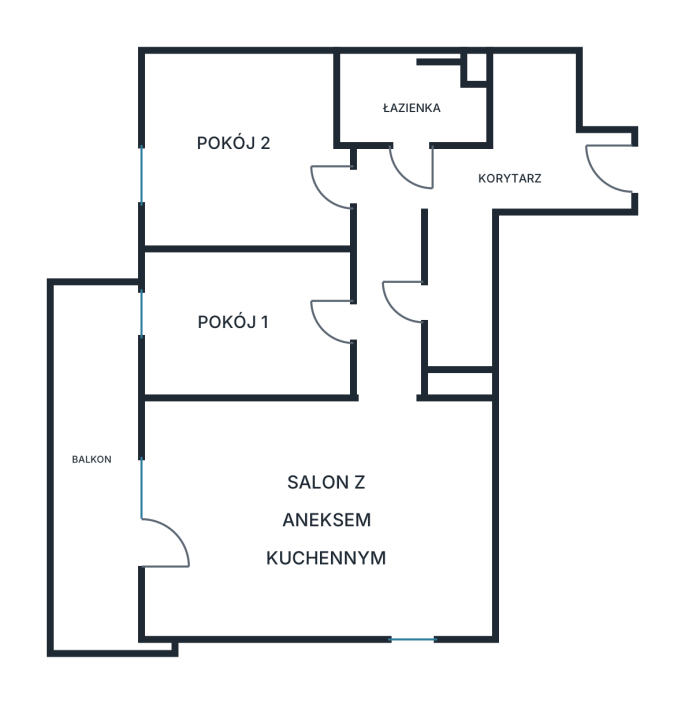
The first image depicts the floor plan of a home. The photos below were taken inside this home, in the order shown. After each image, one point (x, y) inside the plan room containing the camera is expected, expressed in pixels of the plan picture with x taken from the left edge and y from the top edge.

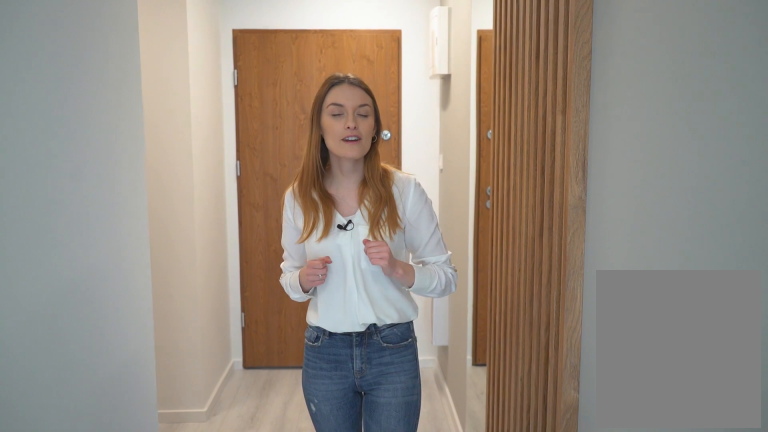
(463, 205)
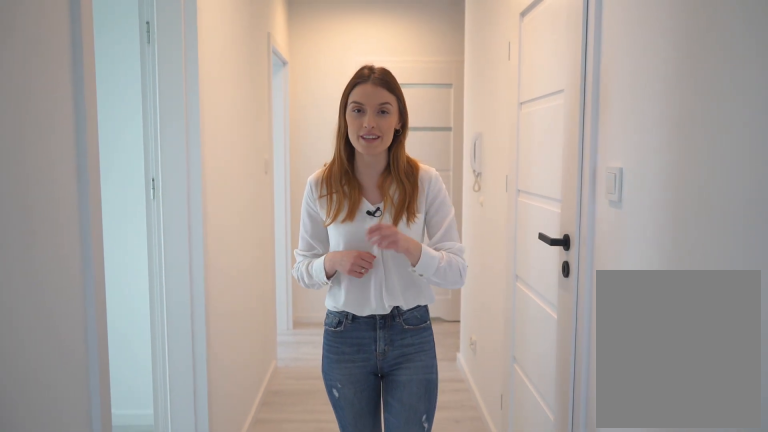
(462, 205)
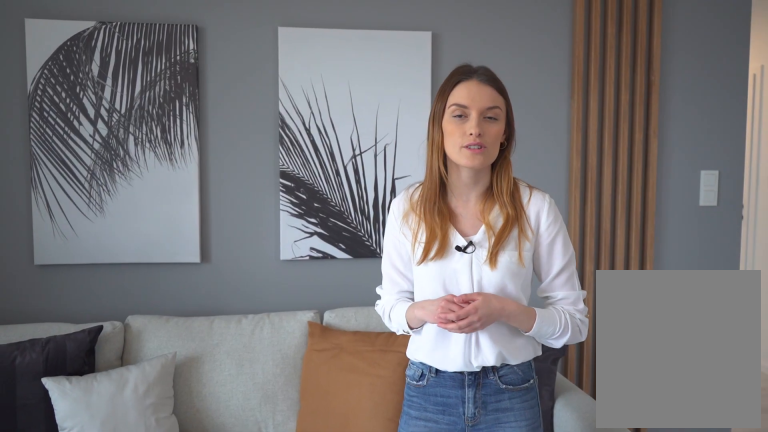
(319, 518)
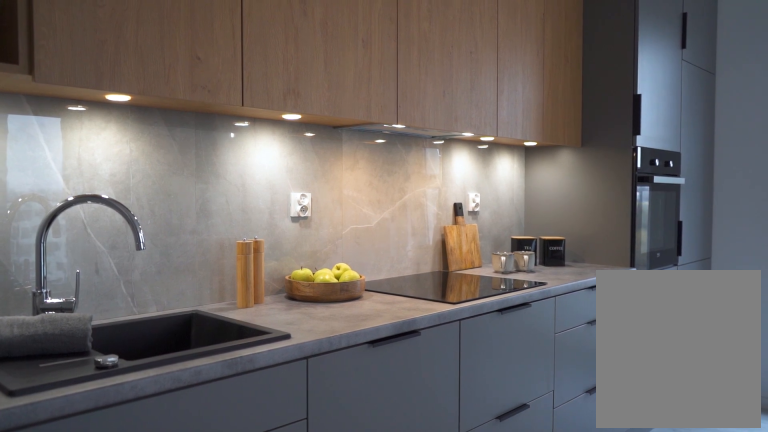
(315, 518)
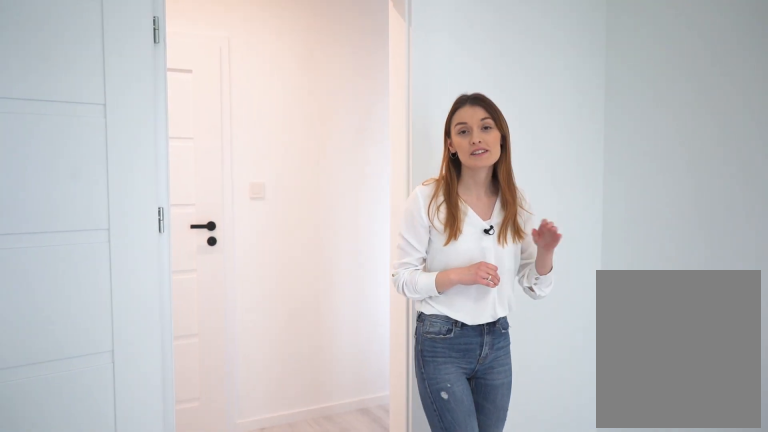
(243, 323)
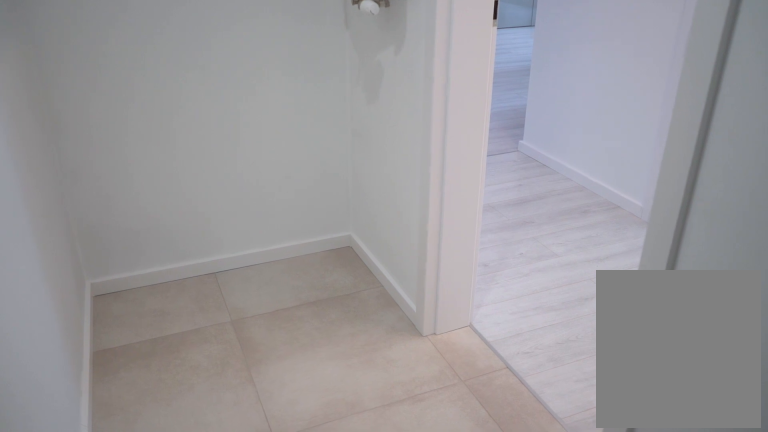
(458, 289)
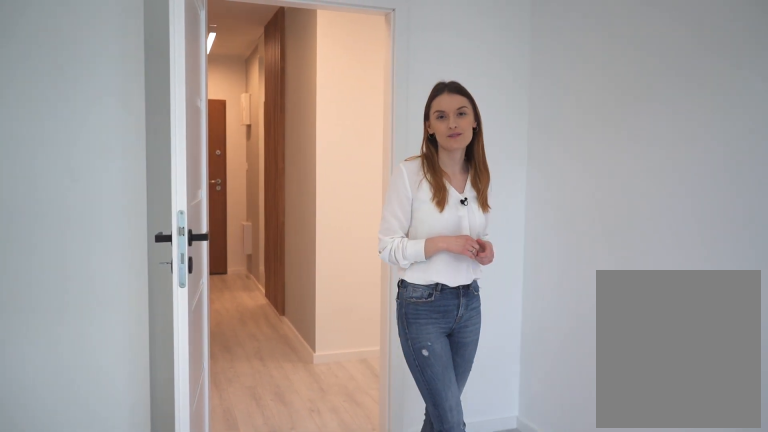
(240, 152)
